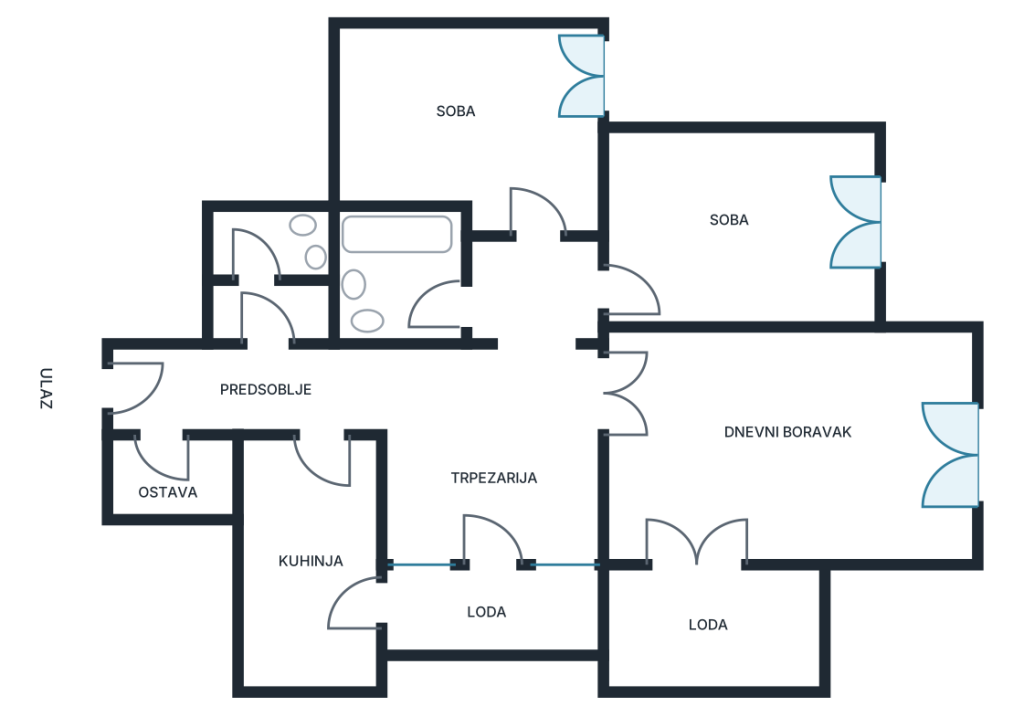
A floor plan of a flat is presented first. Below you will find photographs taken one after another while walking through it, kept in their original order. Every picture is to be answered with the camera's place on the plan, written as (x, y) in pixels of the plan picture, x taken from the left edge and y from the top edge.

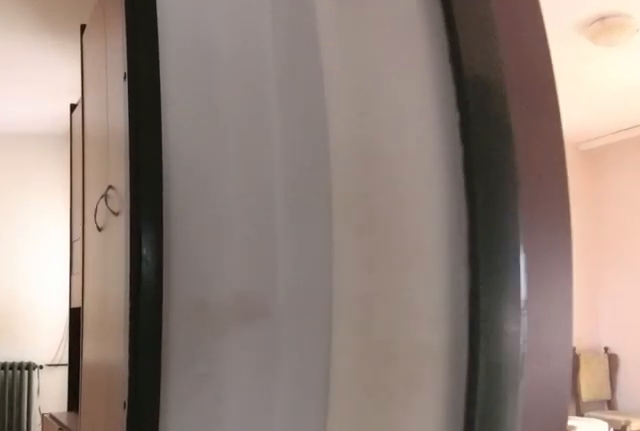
(535, 360)
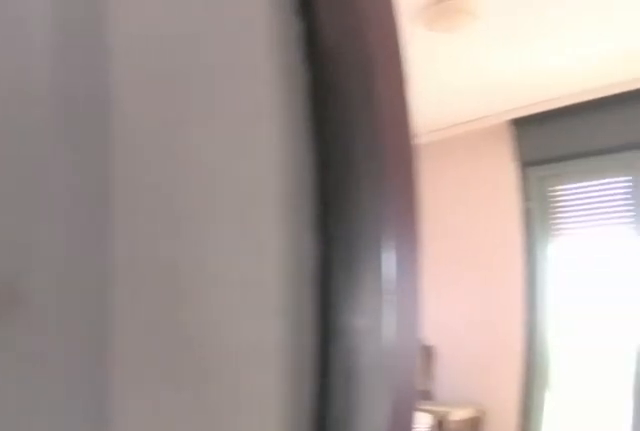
(536, 317)
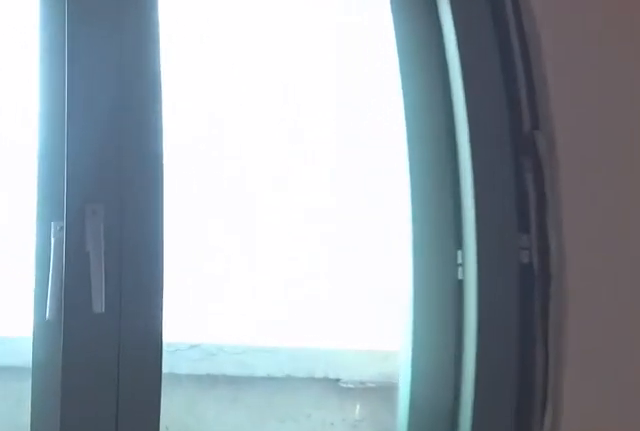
(820, 263)
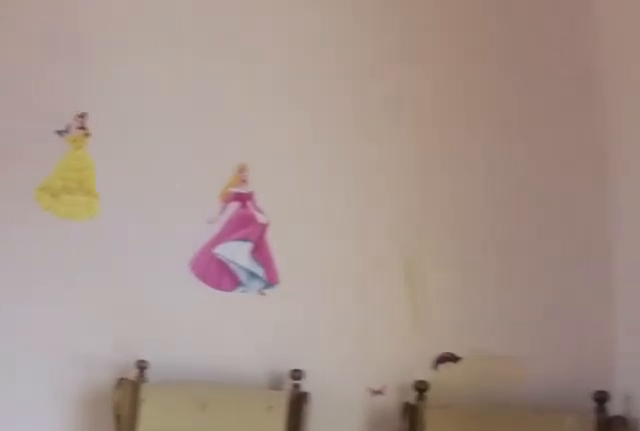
(882, 269)
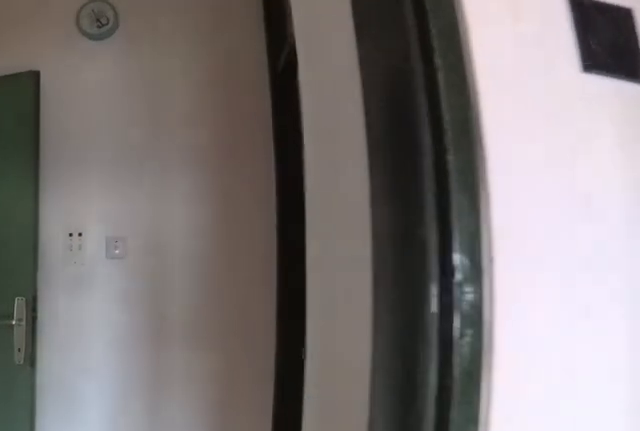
(708, 270)
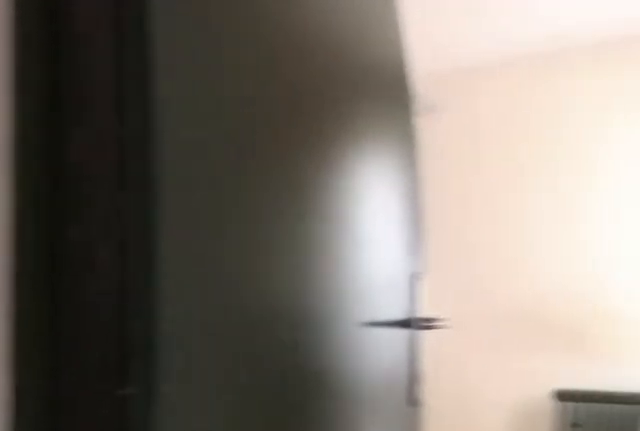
(561, 301)
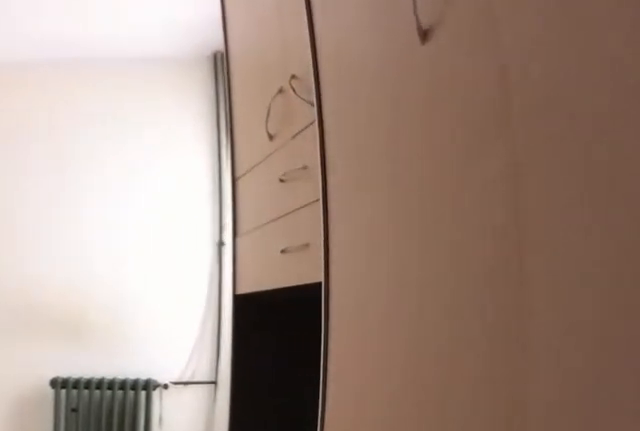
(538, 283)
